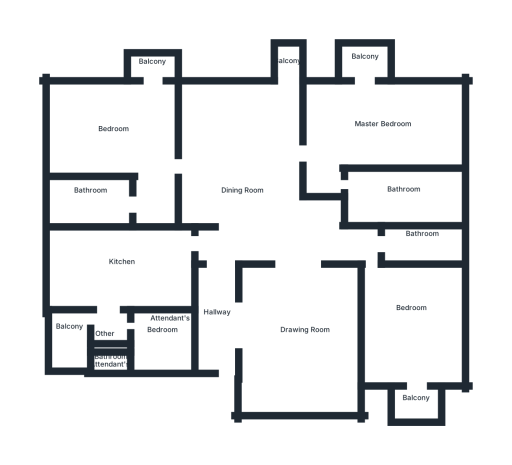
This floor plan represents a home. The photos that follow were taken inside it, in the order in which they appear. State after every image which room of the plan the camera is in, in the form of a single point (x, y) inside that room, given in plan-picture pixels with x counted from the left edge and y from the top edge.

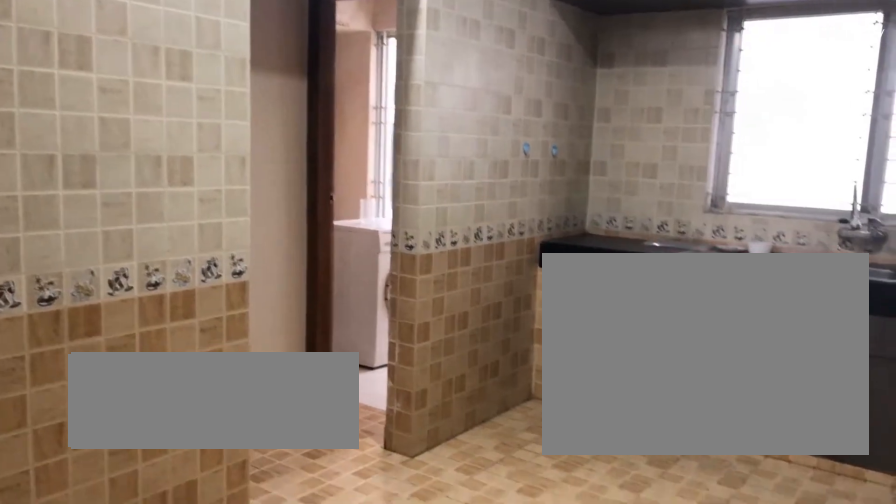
(124, 272)
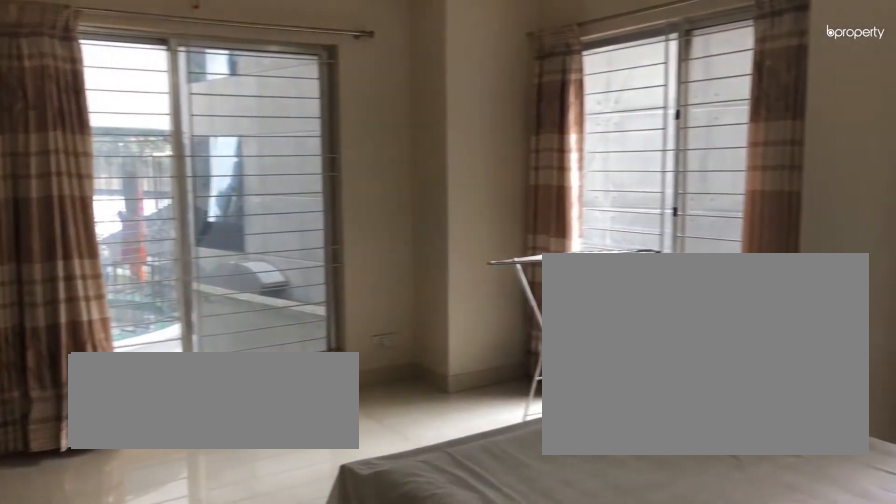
(121, 130)
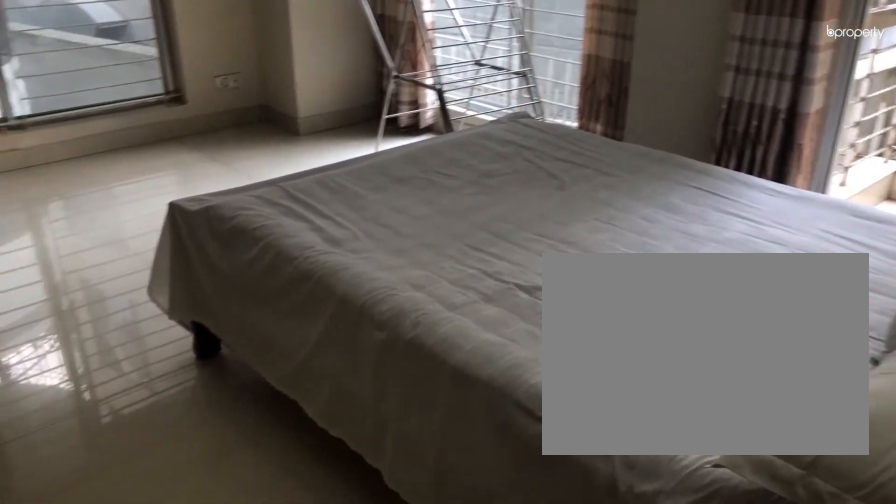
(142, 139)
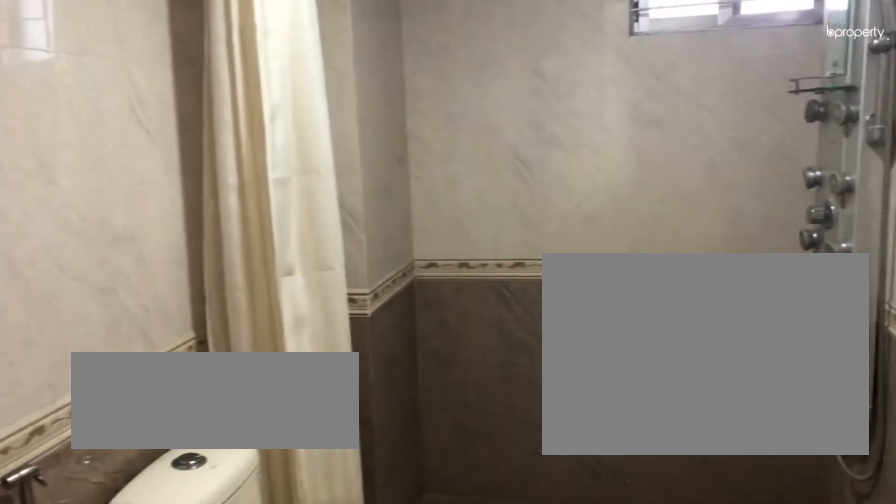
(100, 201)
